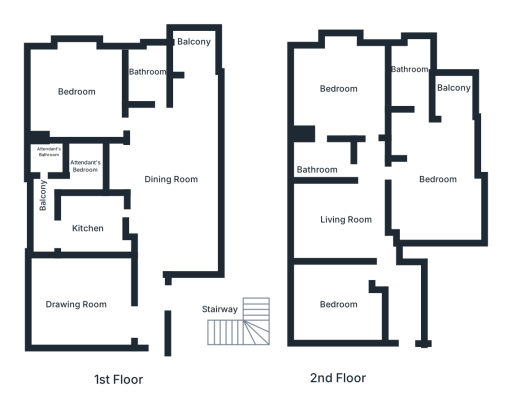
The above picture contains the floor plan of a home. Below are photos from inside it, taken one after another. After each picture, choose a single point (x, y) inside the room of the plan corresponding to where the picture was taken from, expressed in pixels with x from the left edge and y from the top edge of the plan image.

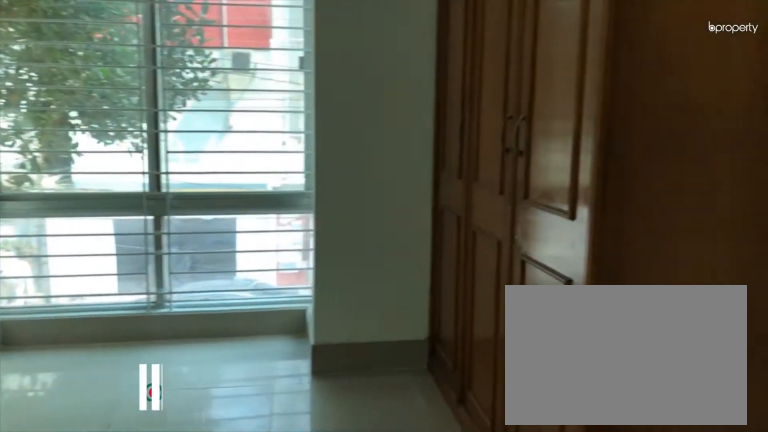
(79, 91)
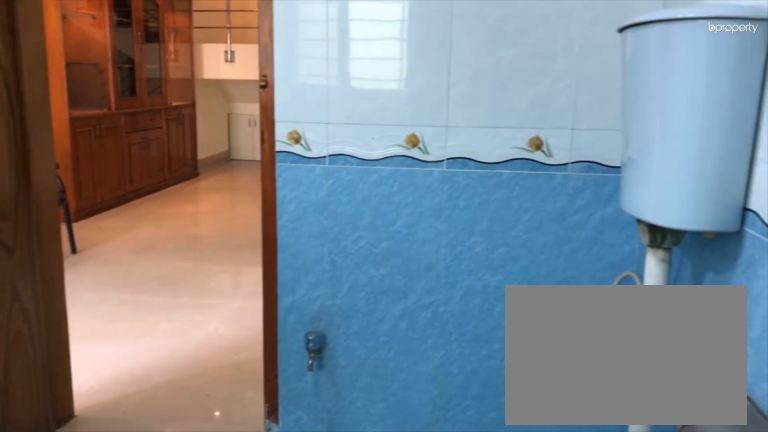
(145, 72)
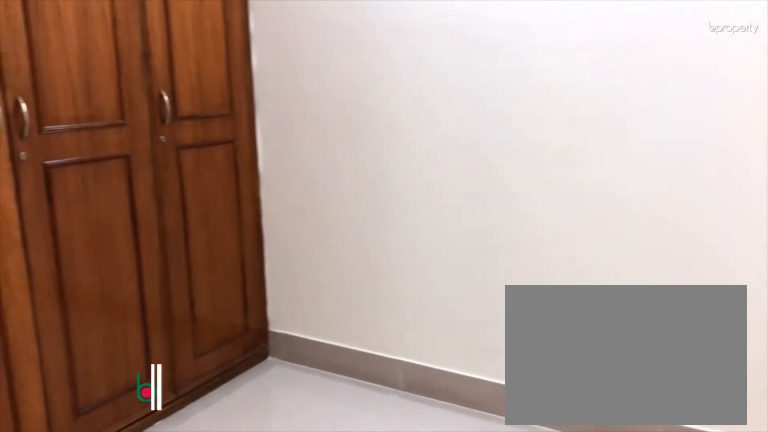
(334, 305)
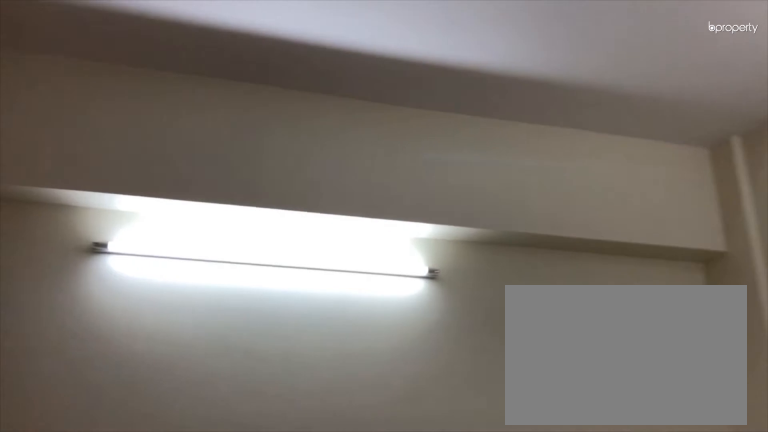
(335, 305)
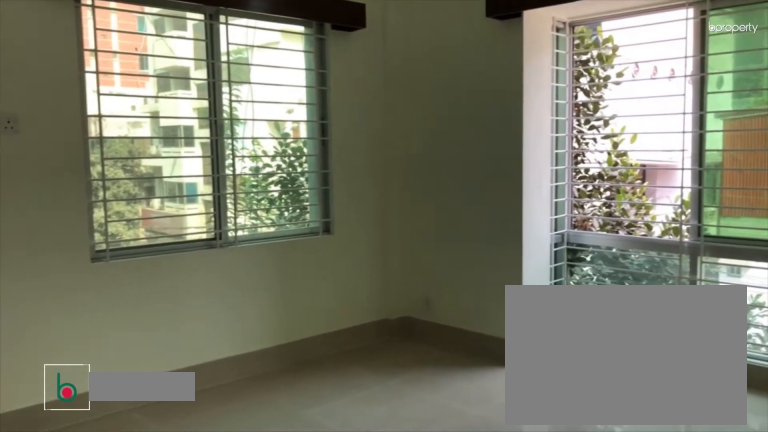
(331, 83)
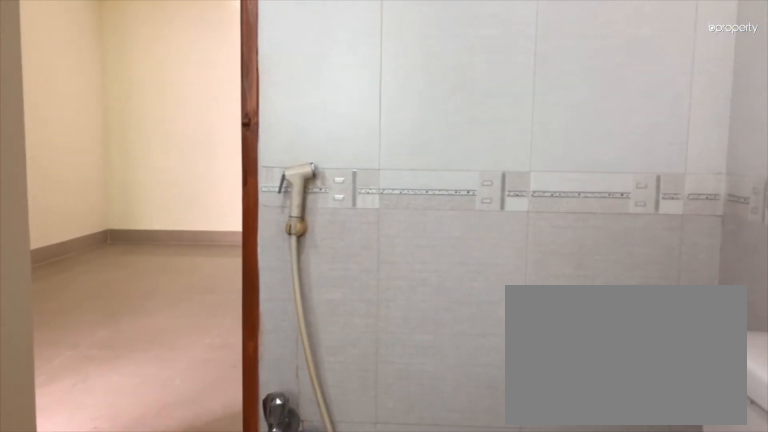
(407, 75)
